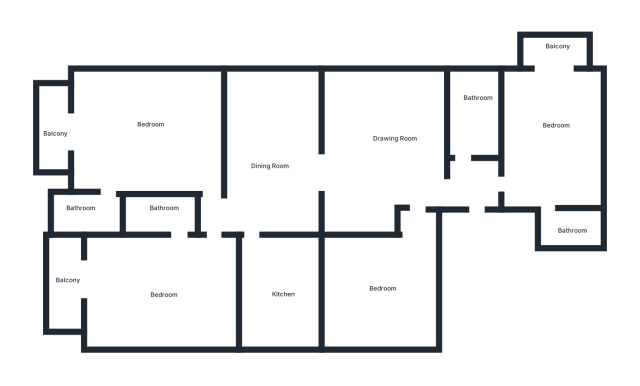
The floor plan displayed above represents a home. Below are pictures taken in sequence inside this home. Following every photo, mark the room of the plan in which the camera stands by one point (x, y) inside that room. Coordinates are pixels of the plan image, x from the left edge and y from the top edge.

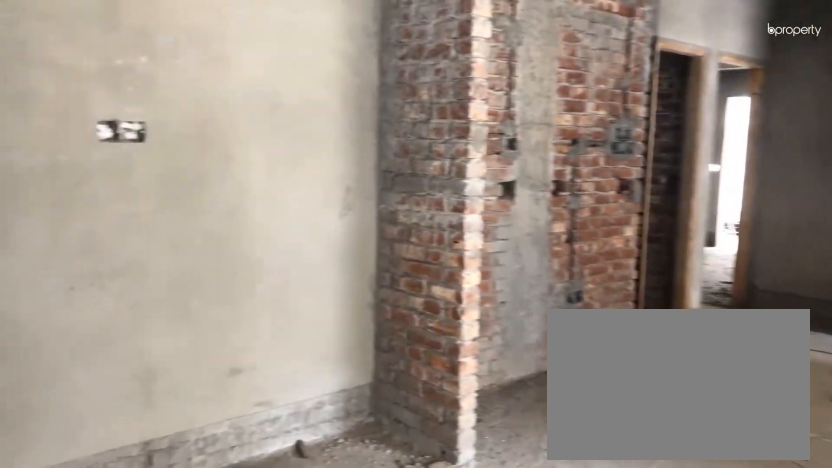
(377, 161)
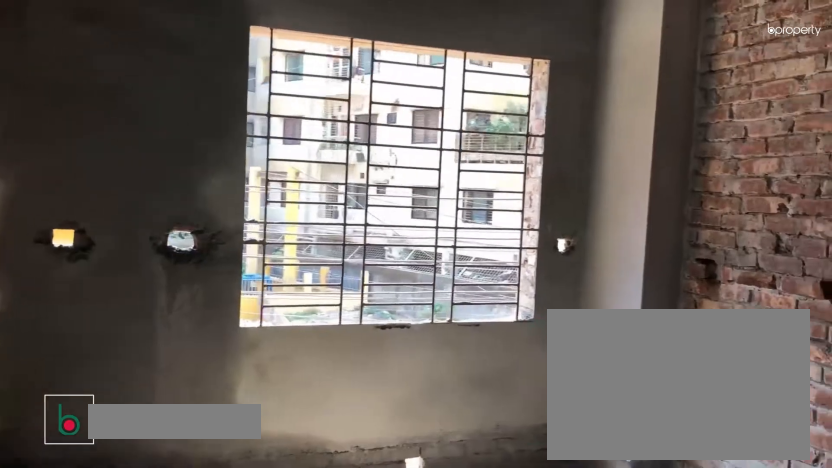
(279, 161)
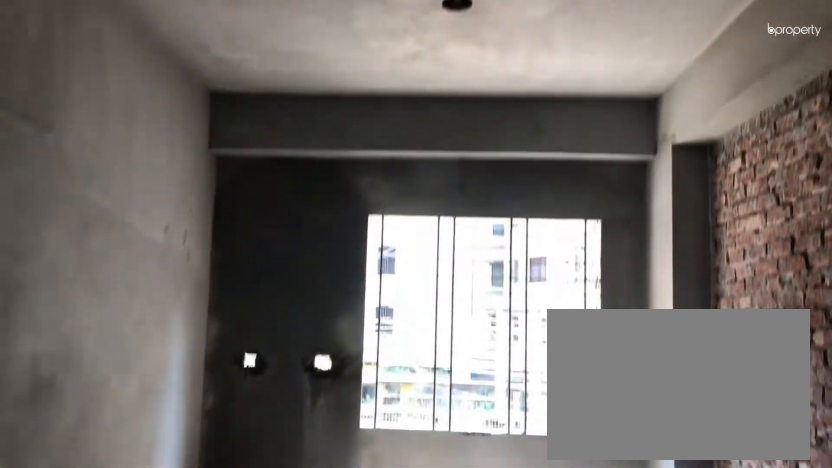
(279, 161)
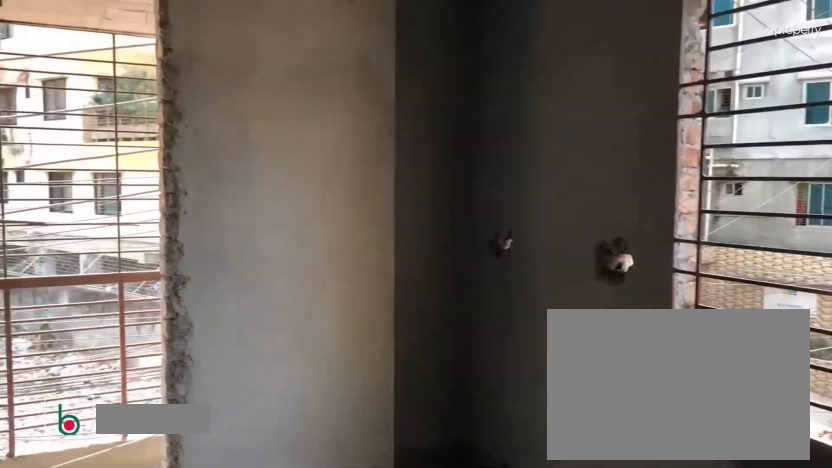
(556, 148)
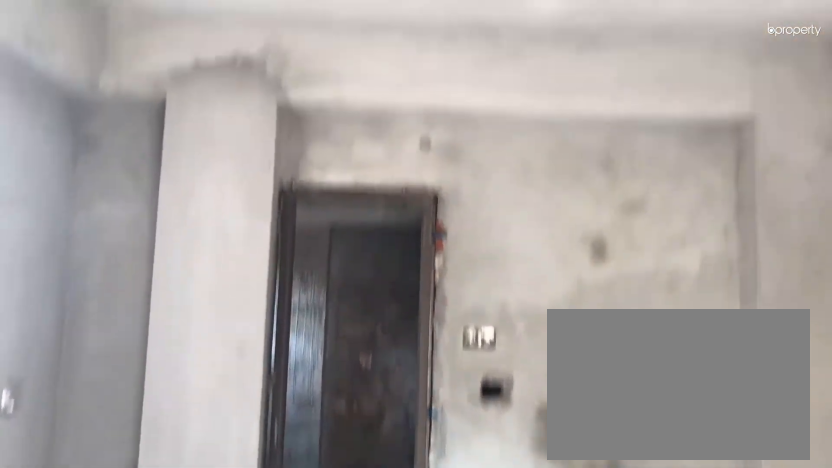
(556, 133)
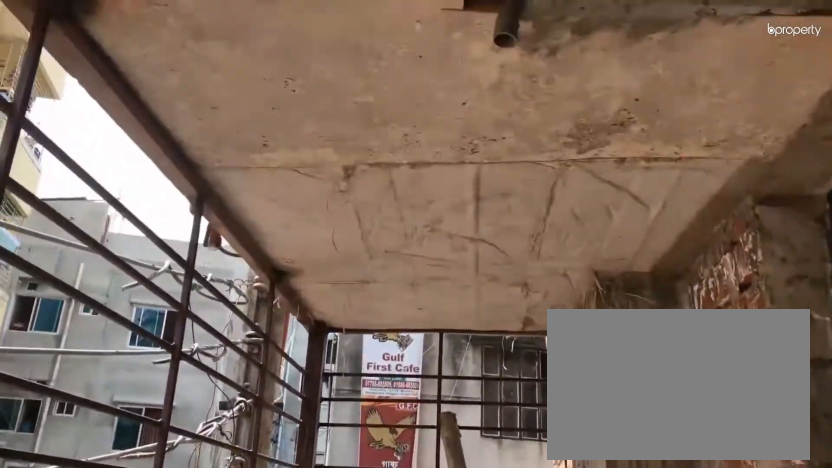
(556, 55)
